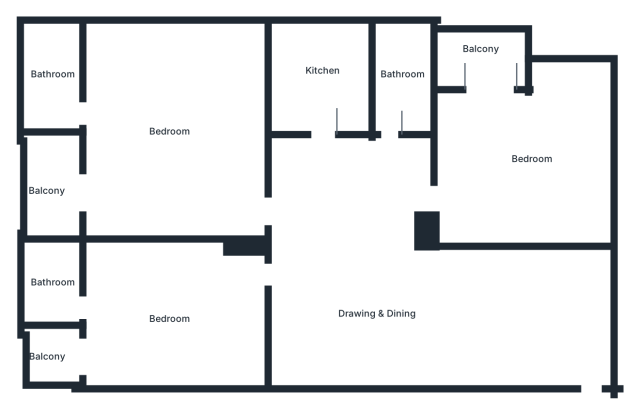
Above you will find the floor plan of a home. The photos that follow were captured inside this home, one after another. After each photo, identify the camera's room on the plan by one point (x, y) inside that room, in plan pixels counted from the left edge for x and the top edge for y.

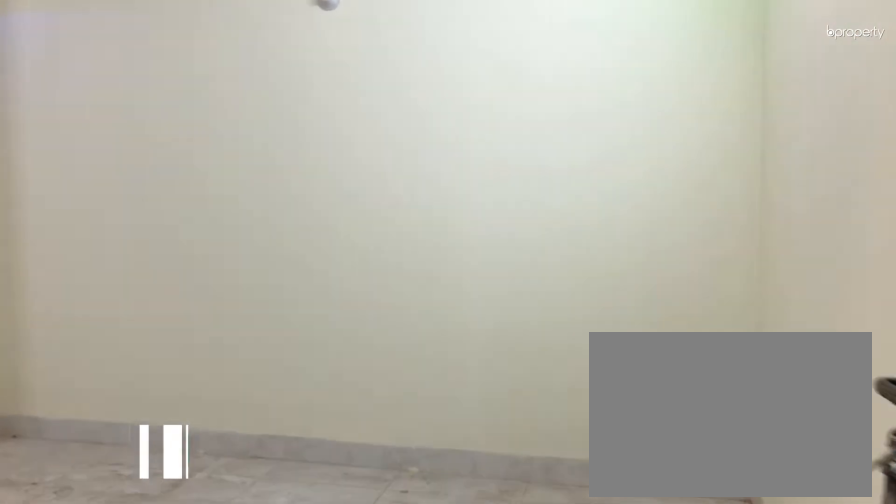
(592, 382)
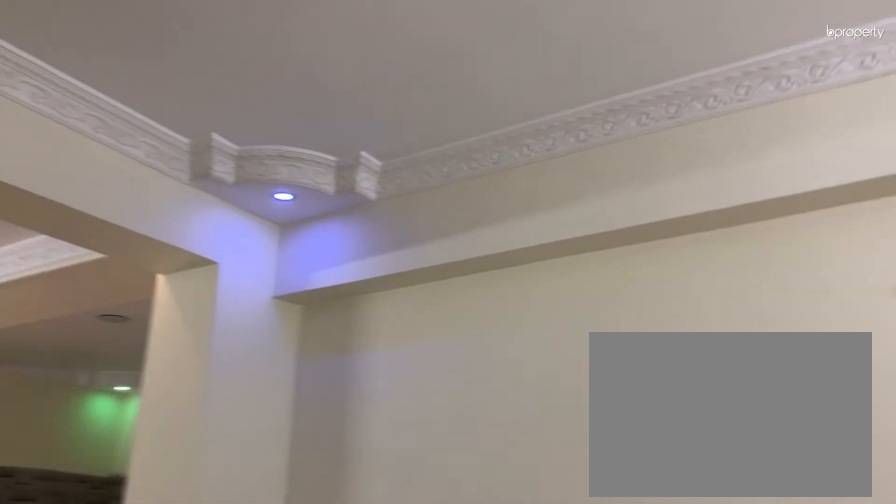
(424, 319)
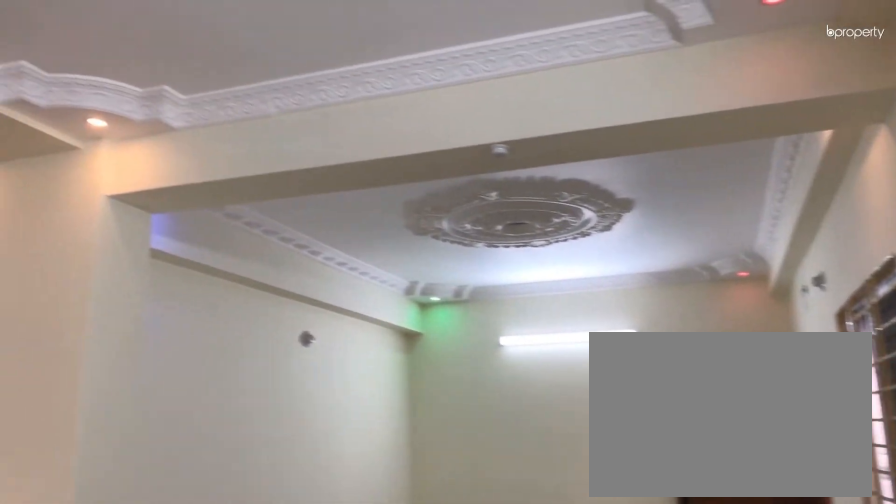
(423, 318)
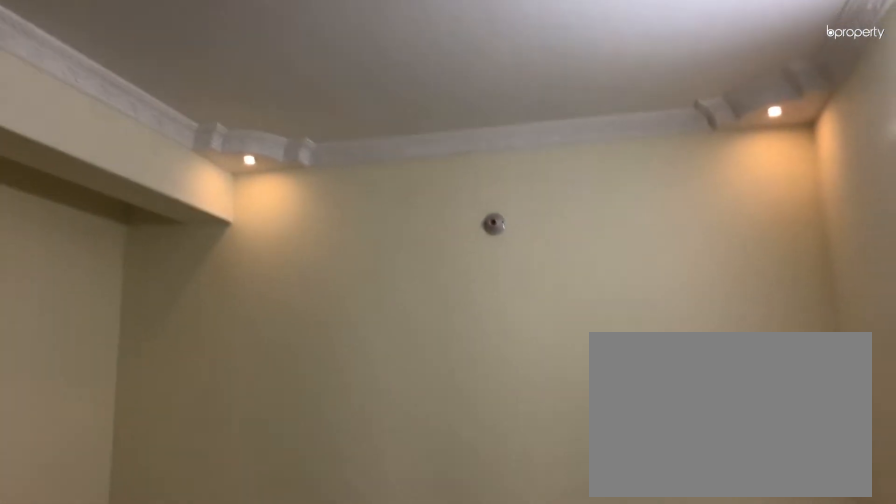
(521, 162)
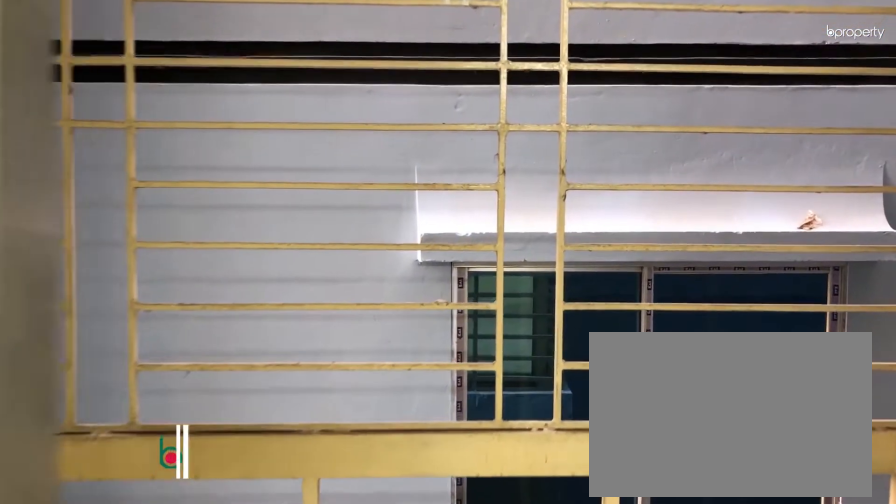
(479, 60)
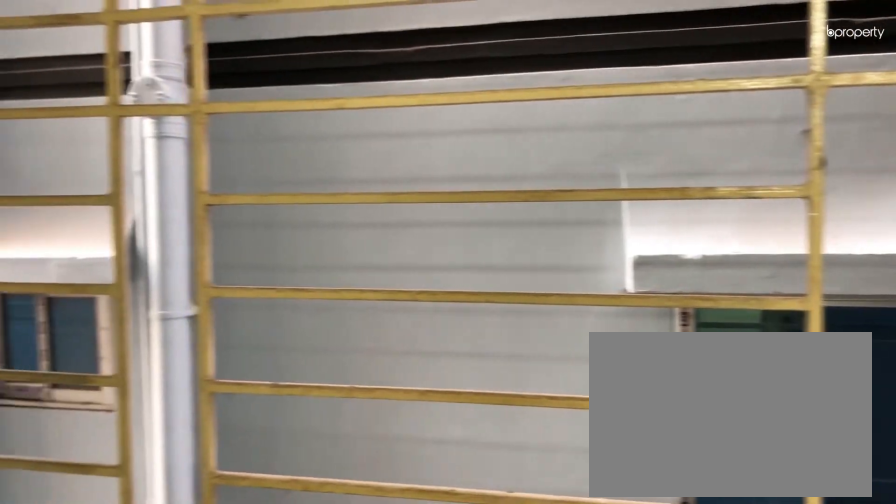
(479, 60)
